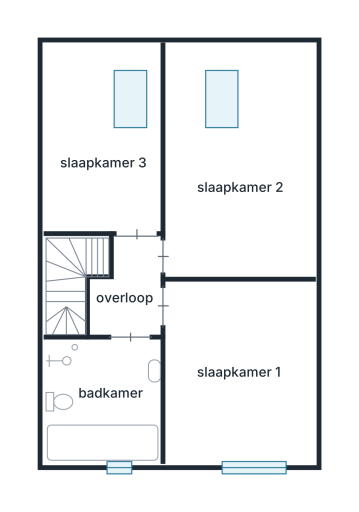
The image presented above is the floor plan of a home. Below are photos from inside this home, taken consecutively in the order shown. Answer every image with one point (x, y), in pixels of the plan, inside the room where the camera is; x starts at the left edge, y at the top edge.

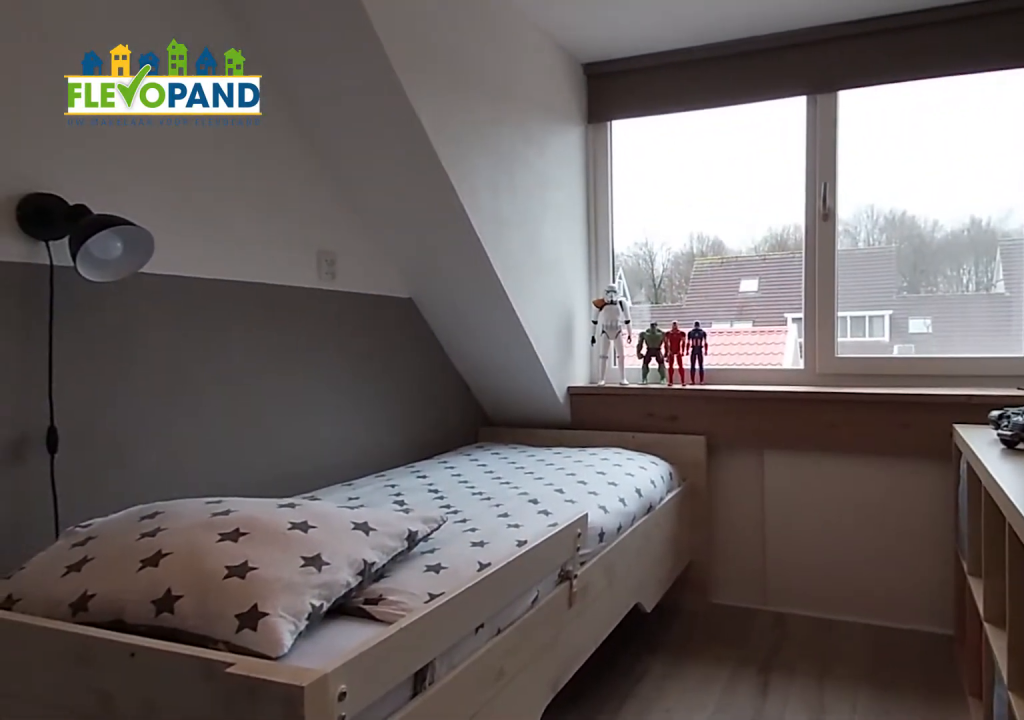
(65, 190)
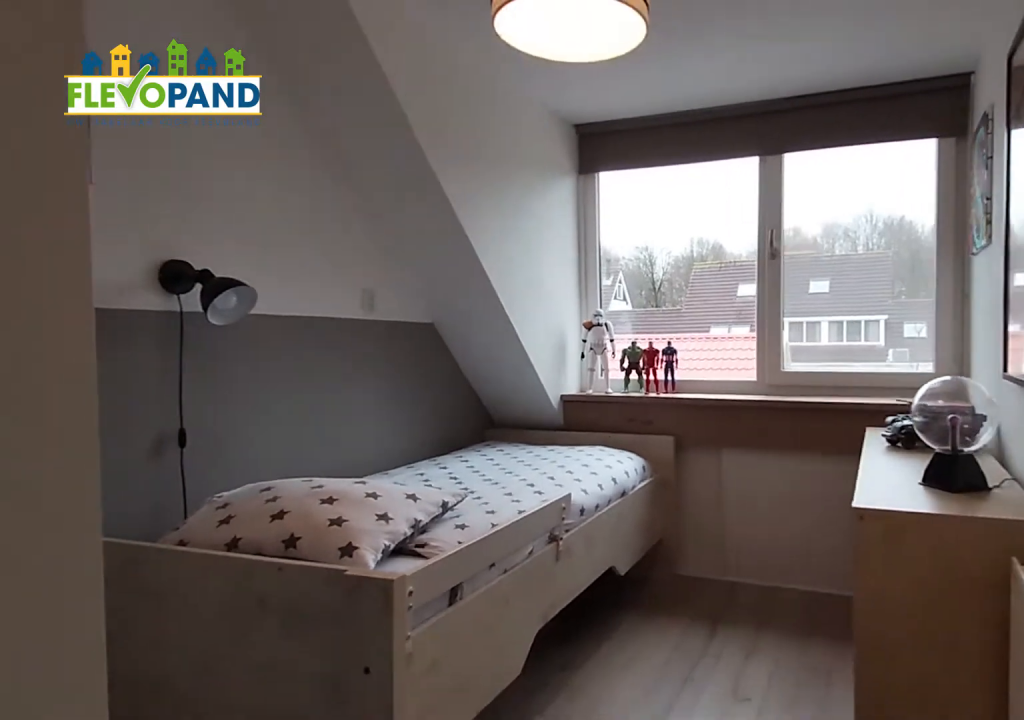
(65, 190)
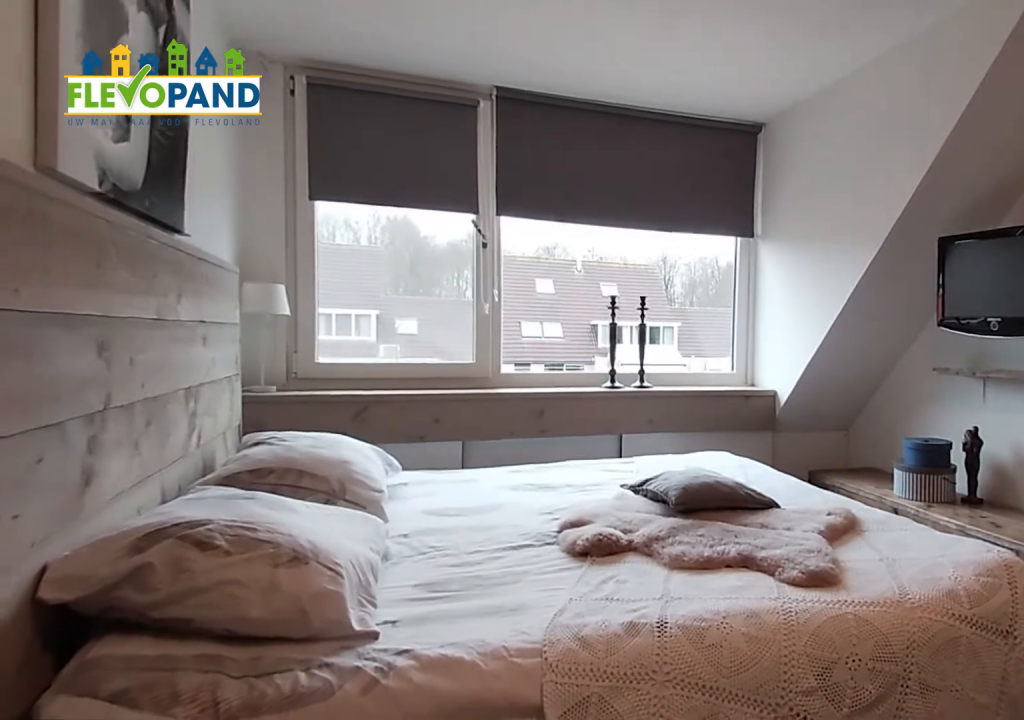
(311, 194)
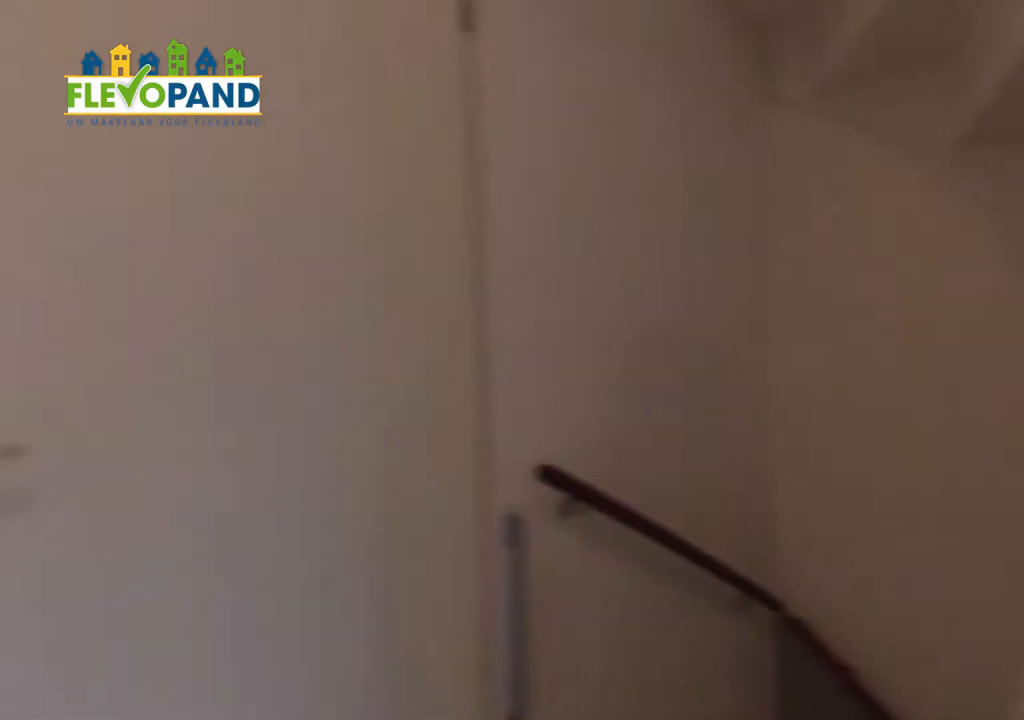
(128, 292)
